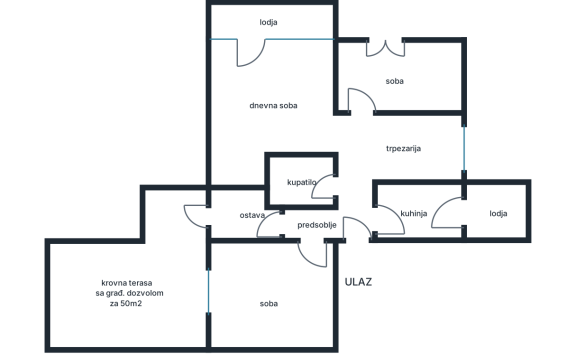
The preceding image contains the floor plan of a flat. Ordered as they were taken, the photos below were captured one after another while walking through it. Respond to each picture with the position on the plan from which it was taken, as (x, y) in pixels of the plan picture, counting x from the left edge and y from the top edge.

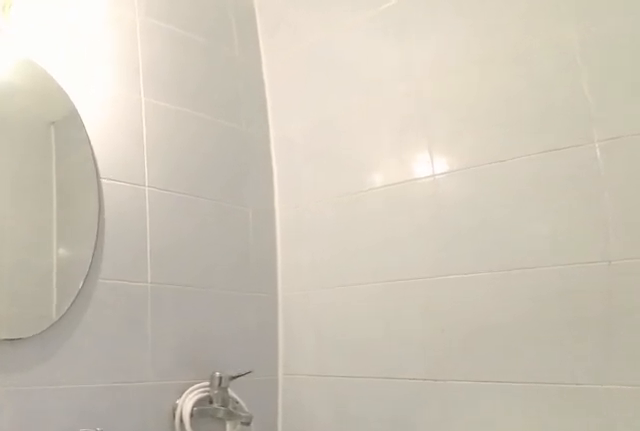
(314, 192)
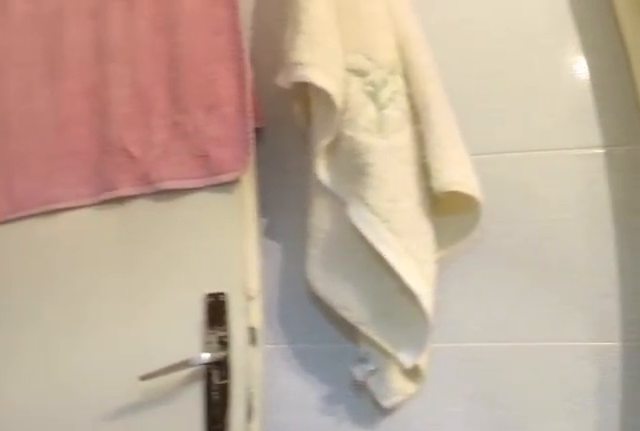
(271, 180)
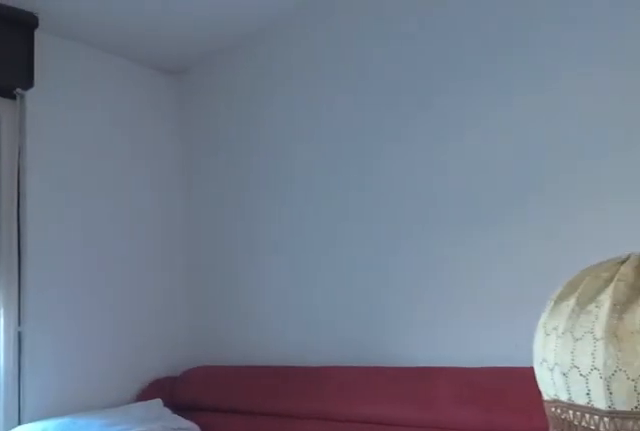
(356, 119)
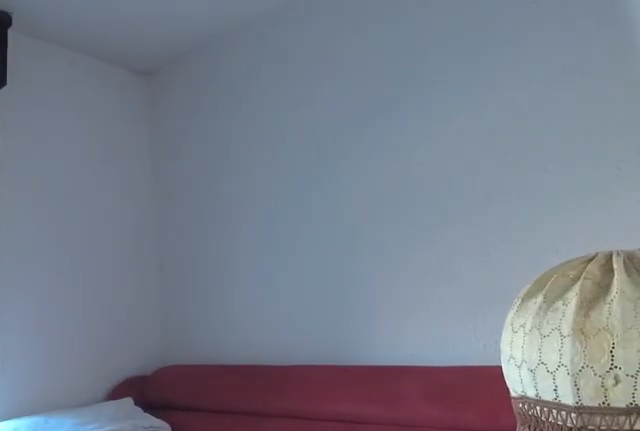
(358, 115)
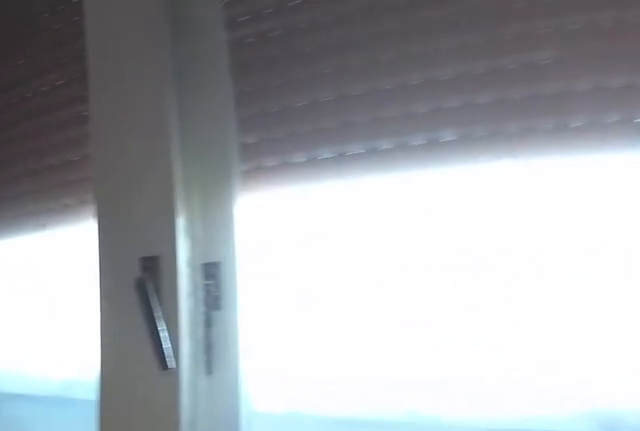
(407, 72)
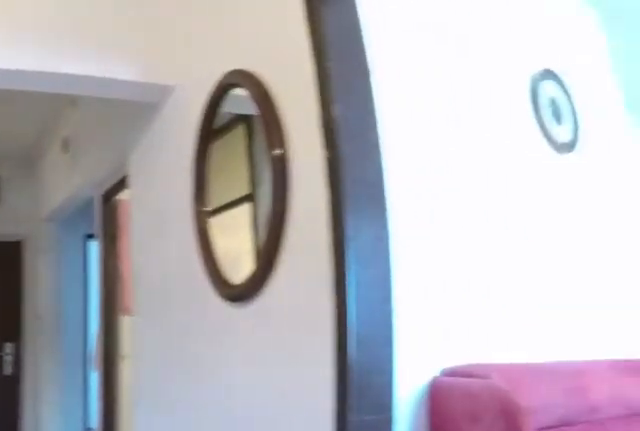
(350, 113)
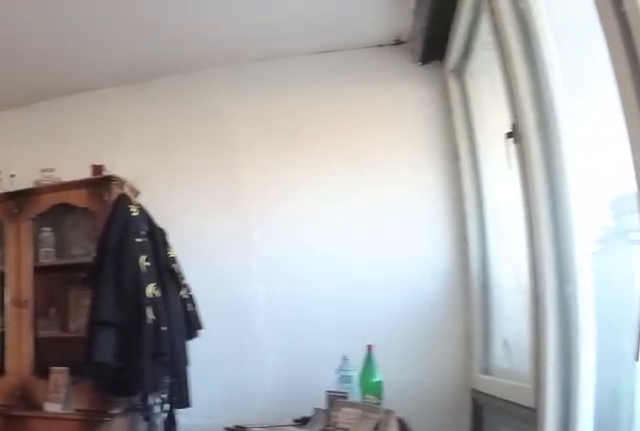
(324, 52)
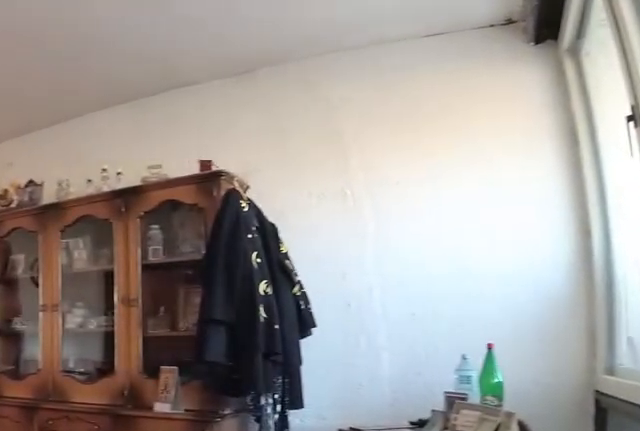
(321, 49)
